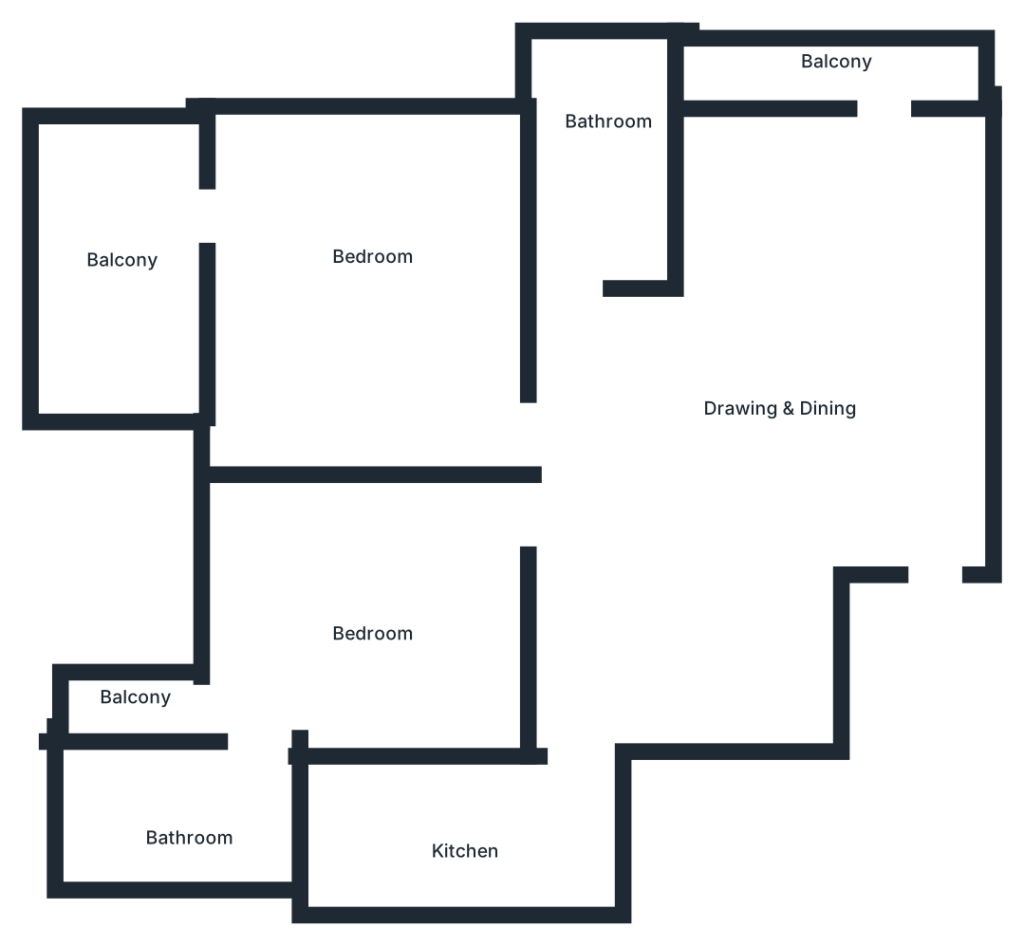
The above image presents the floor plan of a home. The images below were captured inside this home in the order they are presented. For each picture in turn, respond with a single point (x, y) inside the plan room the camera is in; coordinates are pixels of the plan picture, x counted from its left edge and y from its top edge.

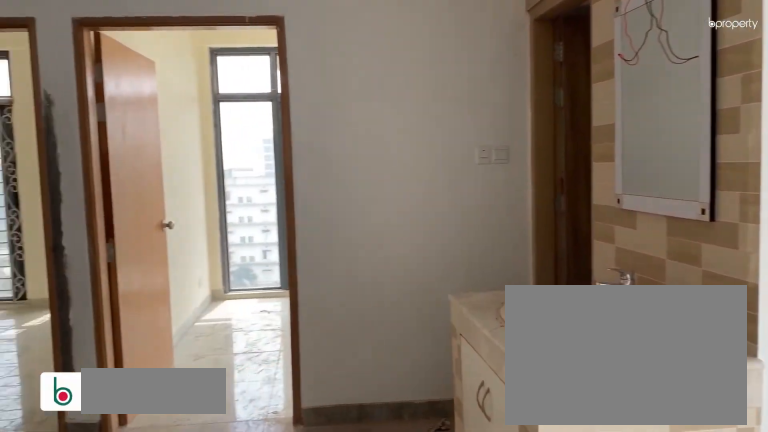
(786, 405)
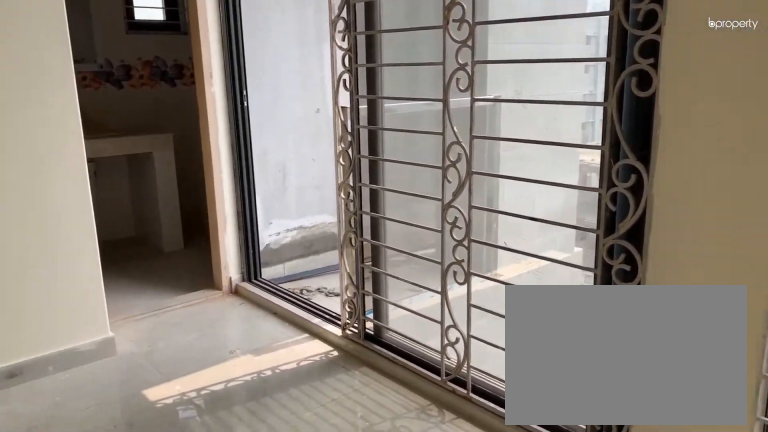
(377, 598)
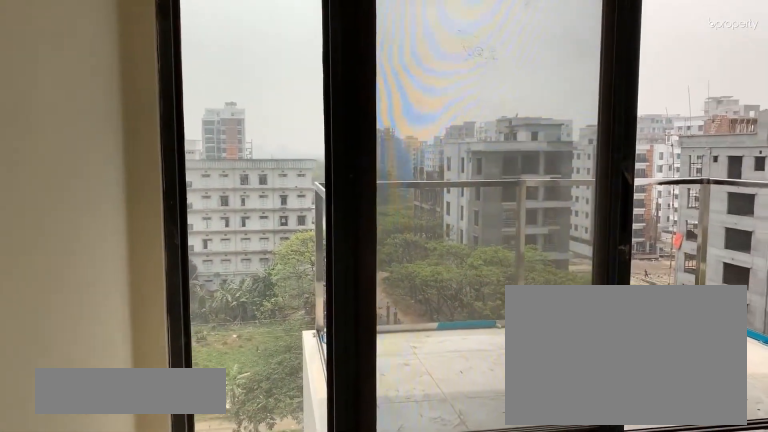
(372, 265)
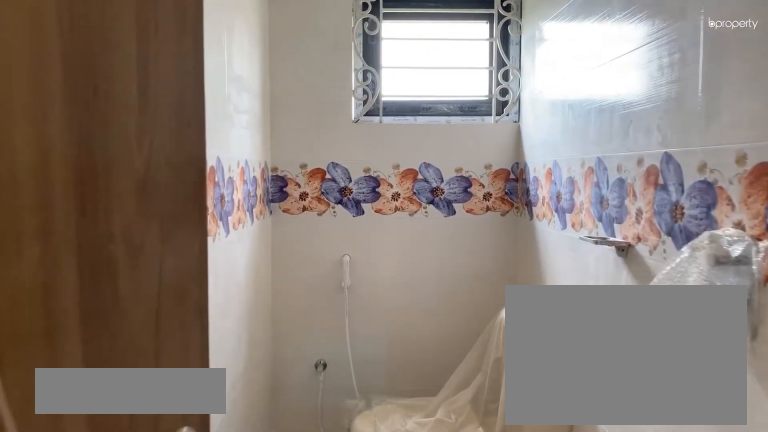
(598, 145)
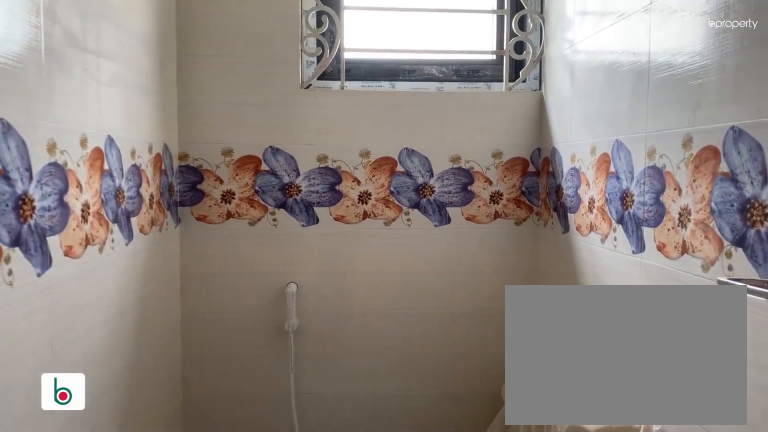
(598, 145)
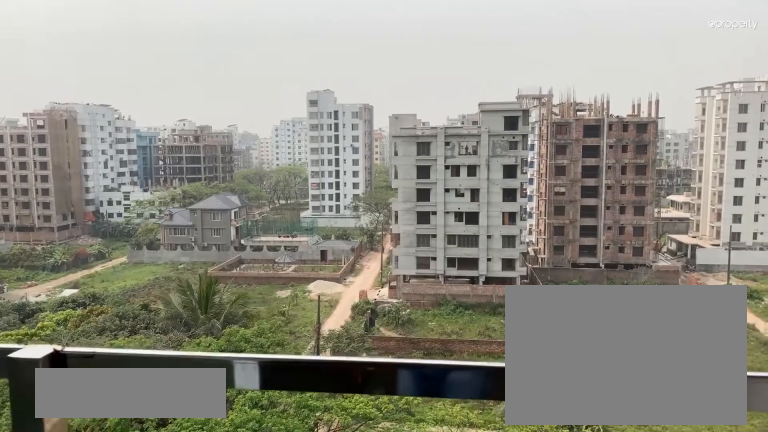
(839, 90)
